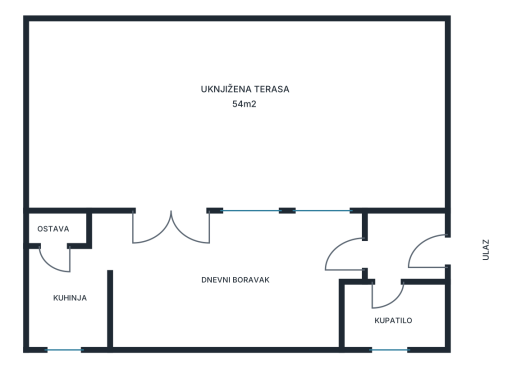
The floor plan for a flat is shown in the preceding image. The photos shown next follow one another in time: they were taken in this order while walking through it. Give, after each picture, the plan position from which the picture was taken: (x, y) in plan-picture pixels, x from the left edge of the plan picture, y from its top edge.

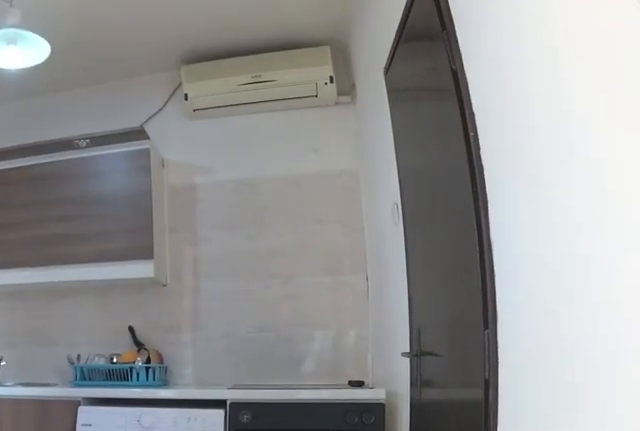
(142, 250)
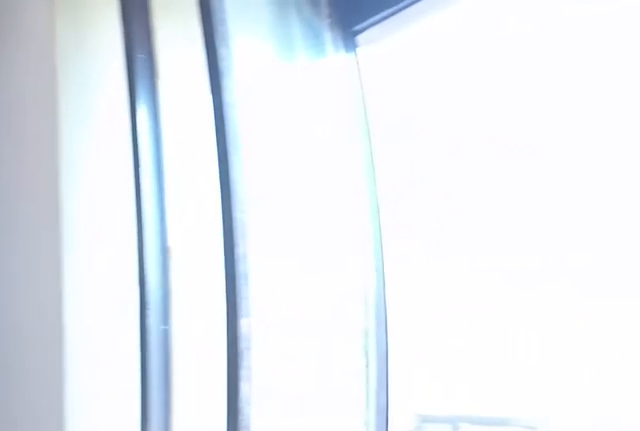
(169, 250)
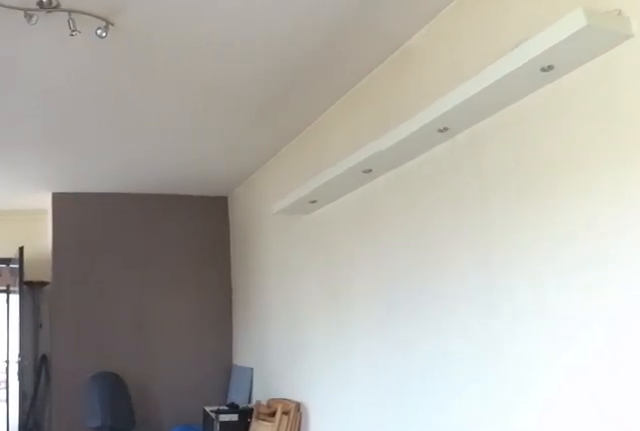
(142, 251)
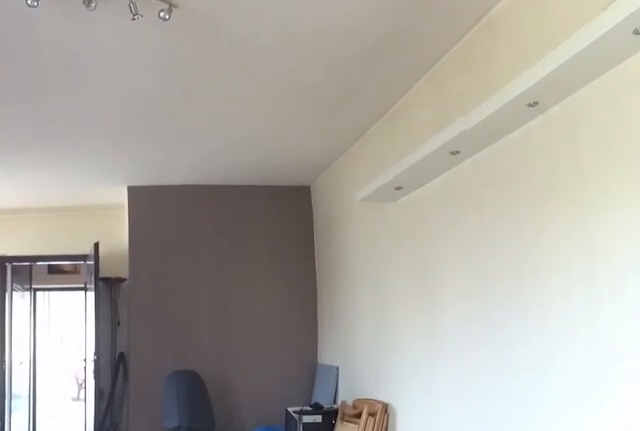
(142, 251)
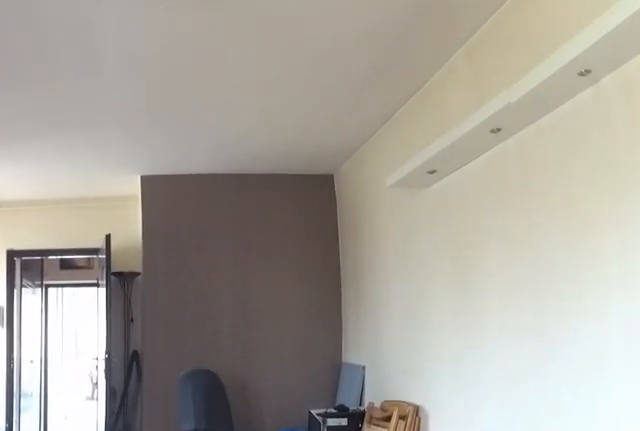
(143, 252)
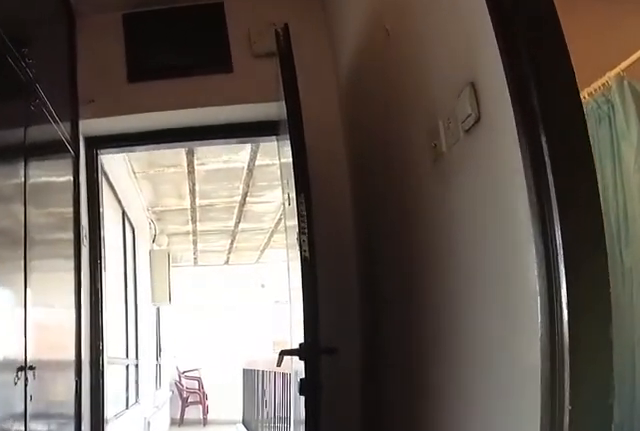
(331, 259)
